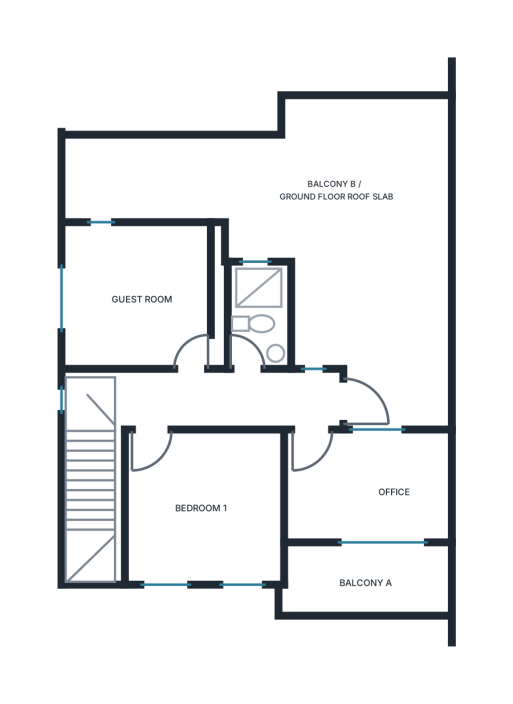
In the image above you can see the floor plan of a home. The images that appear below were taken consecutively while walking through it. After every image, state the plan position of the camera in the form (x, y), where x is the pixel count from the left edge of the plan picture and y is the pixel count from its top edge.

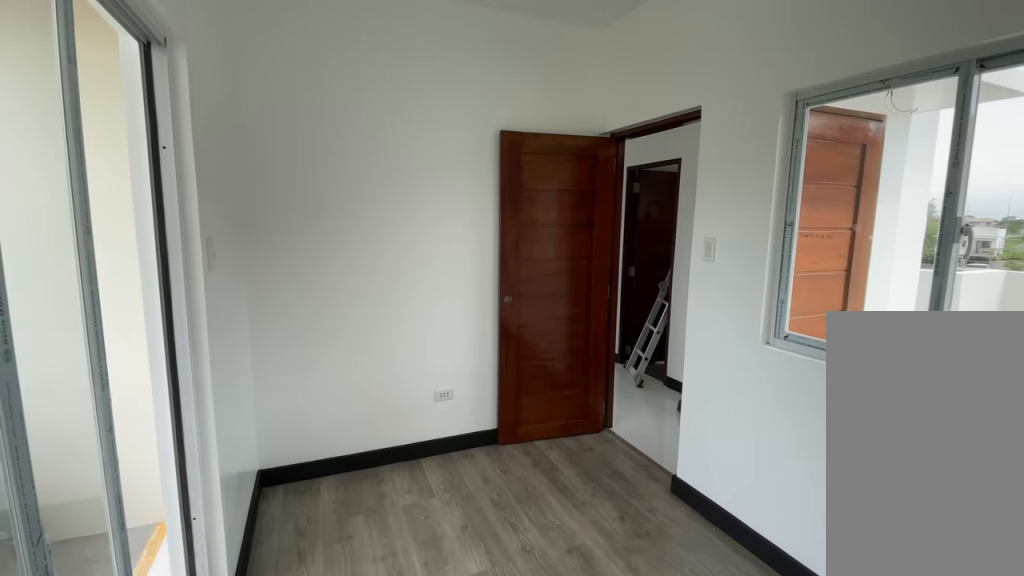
(431, 482)
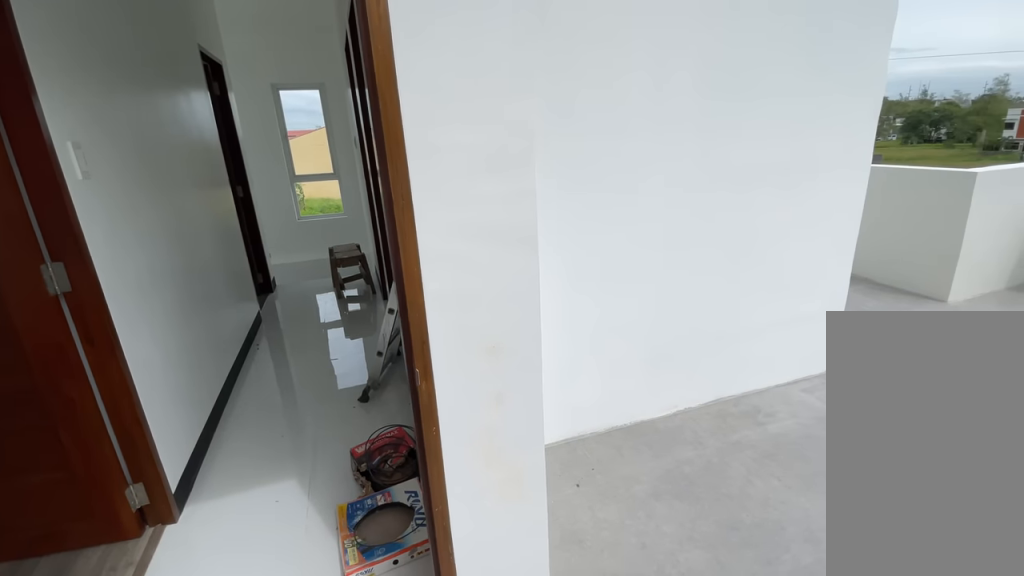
(409, 359)
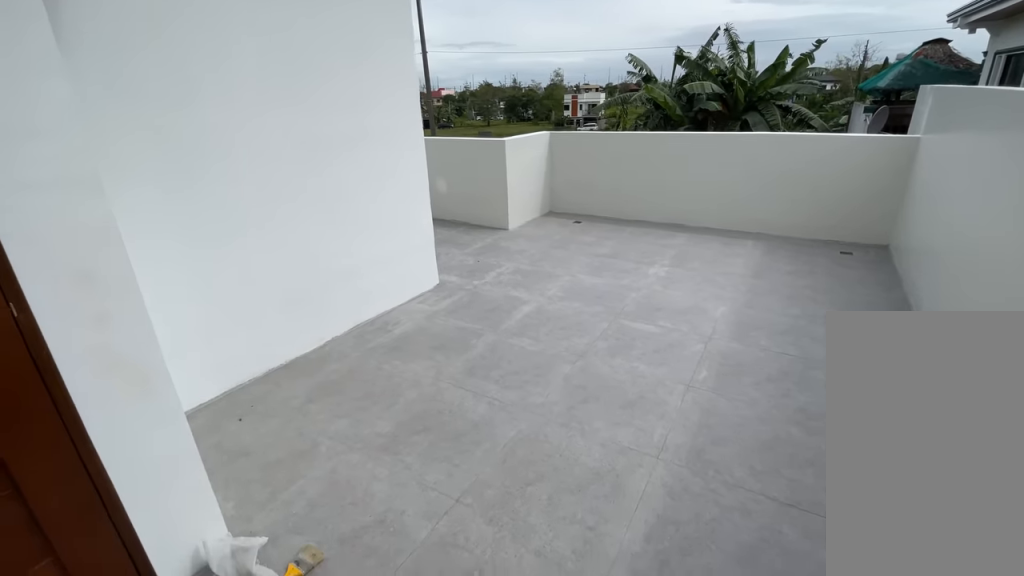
(410, 359)
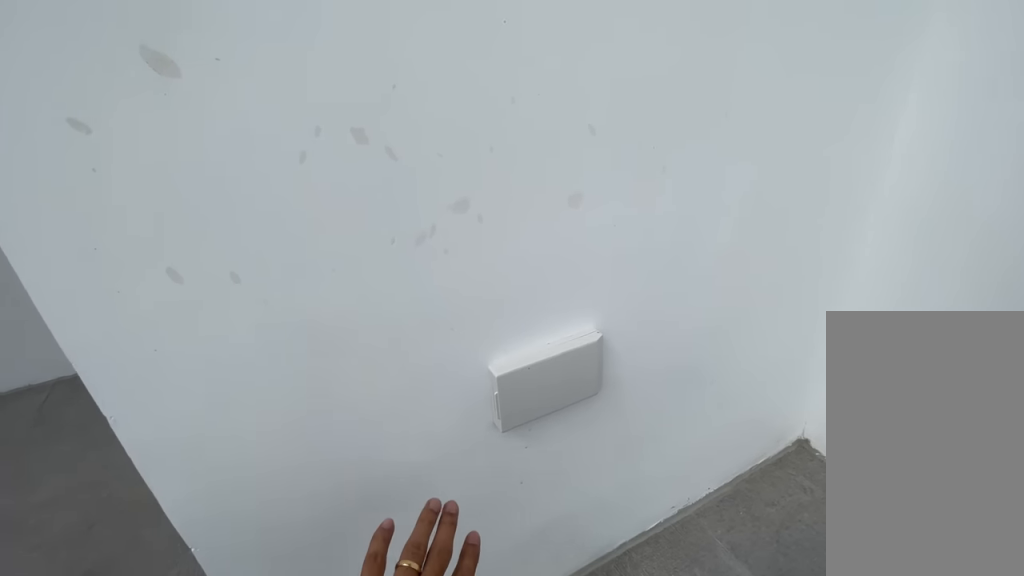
(341, 337)
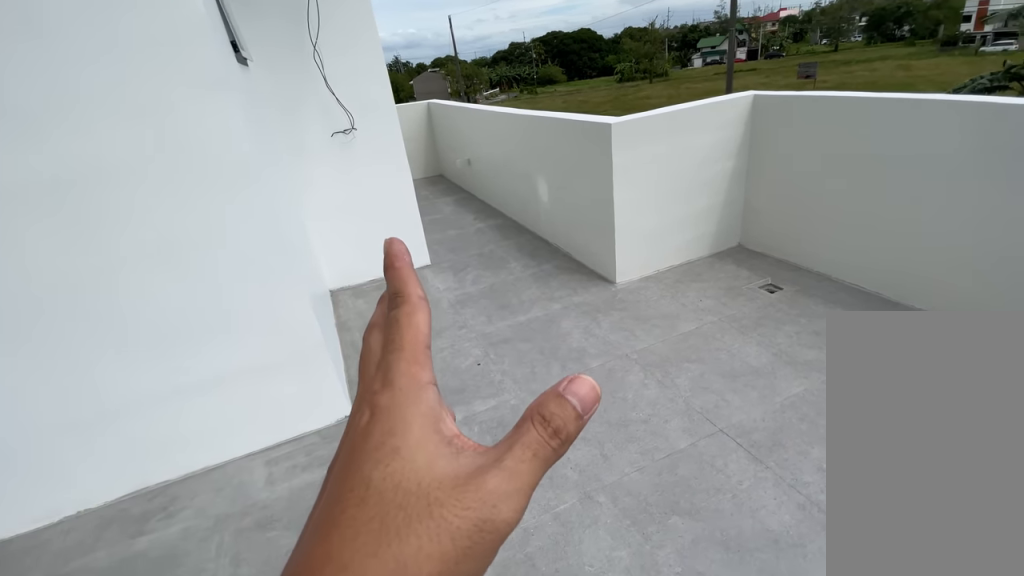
(362, 221)
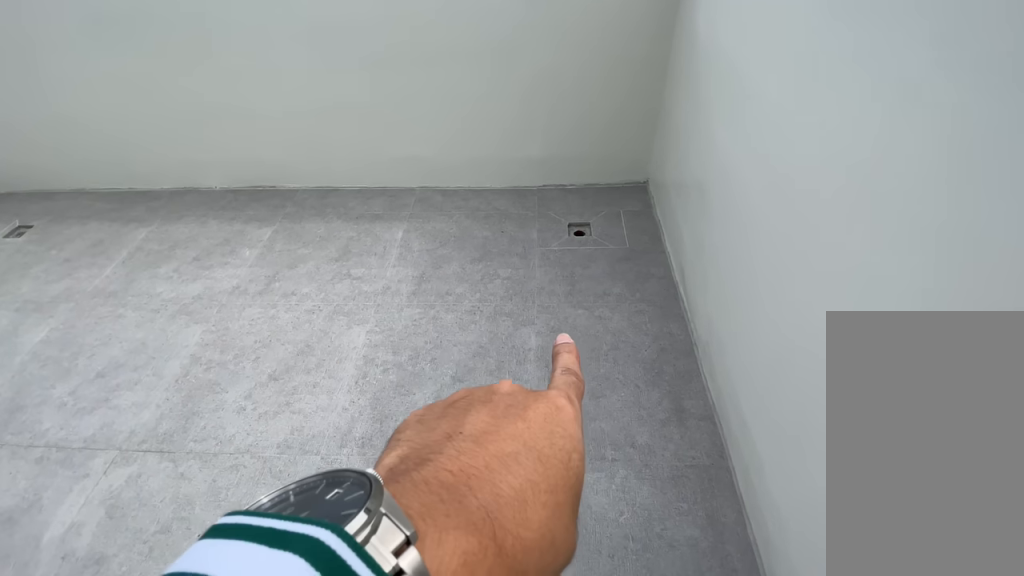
(362, 221)
